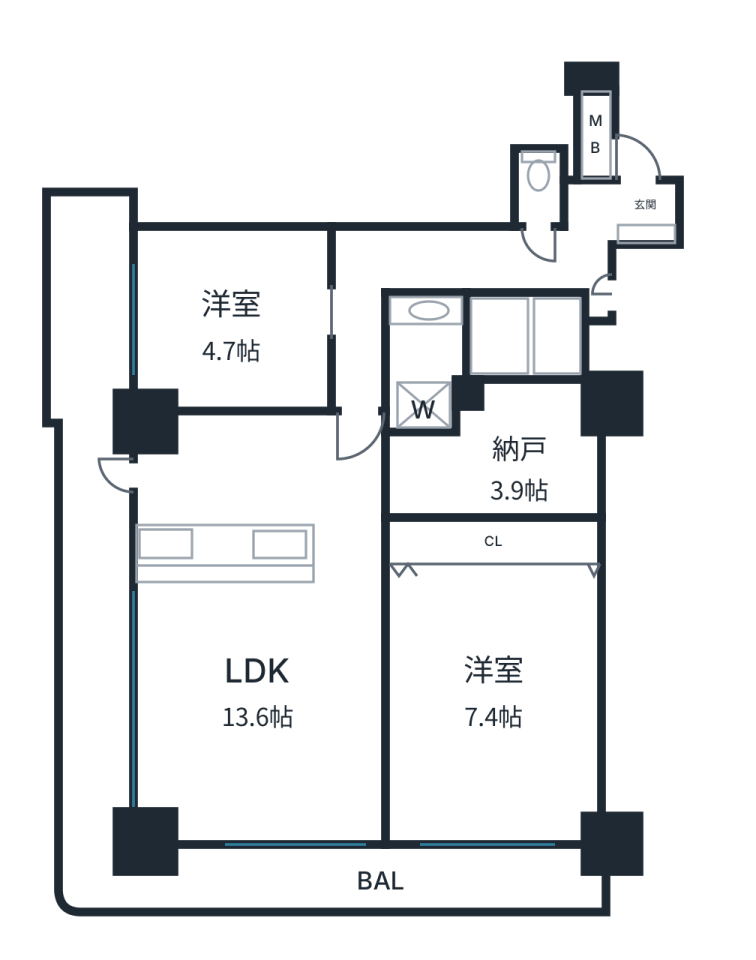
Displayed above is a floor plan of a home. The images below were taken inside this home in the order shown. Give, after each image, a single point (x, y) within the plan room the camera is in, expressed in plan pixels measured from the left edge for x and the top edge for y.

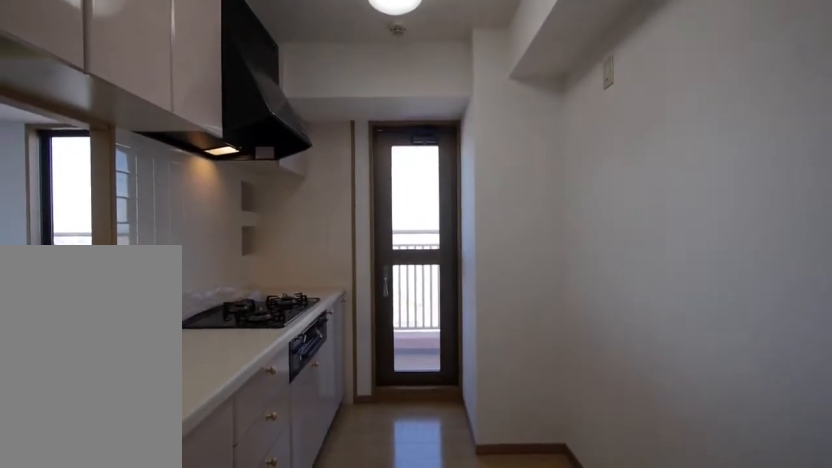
(261, 489)
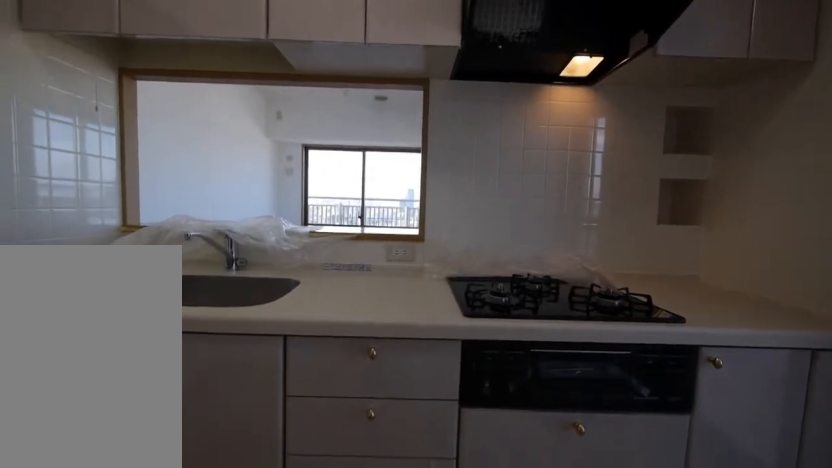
(261, 489)
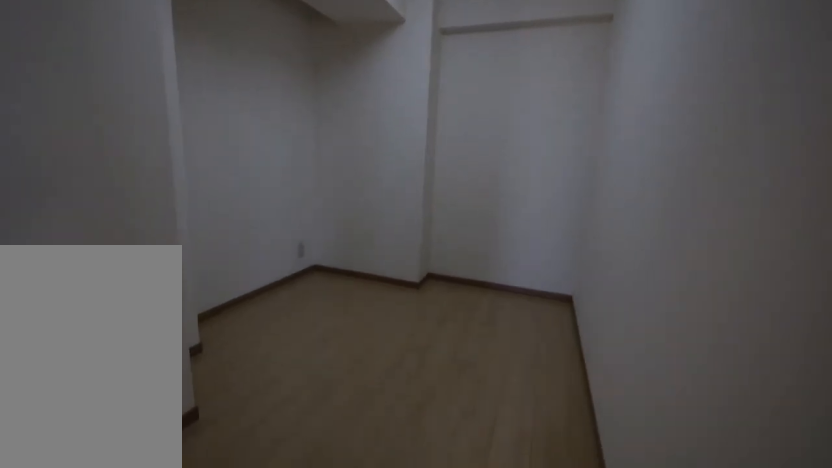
(472, 488)
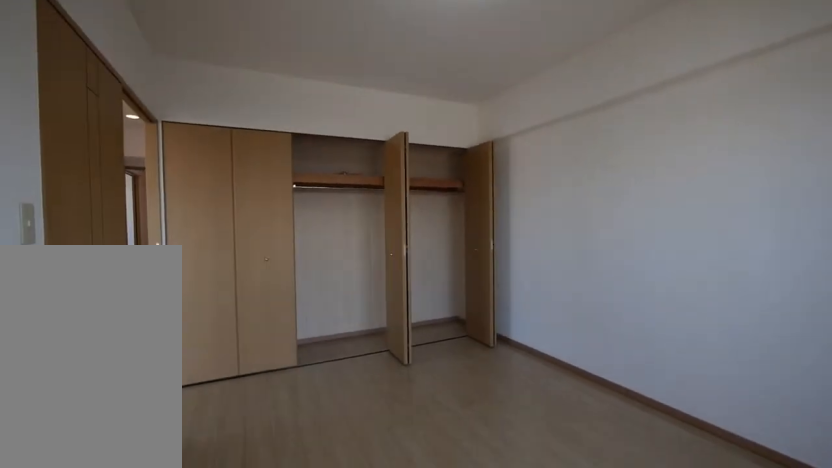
(472, 687)
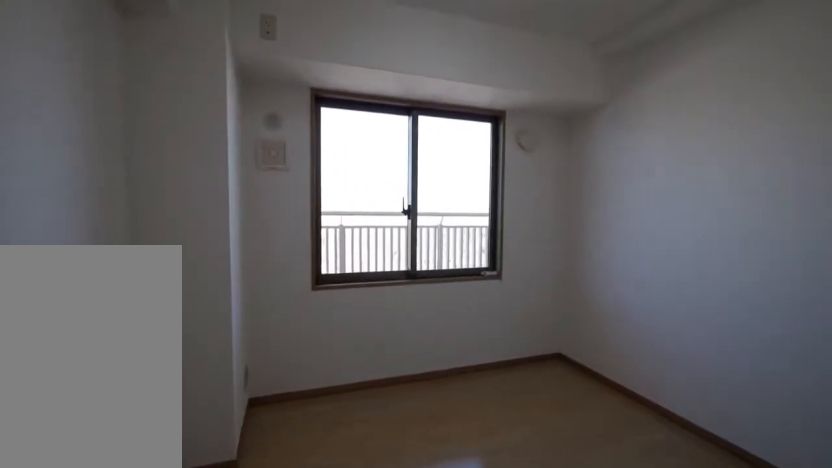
(261, 330)
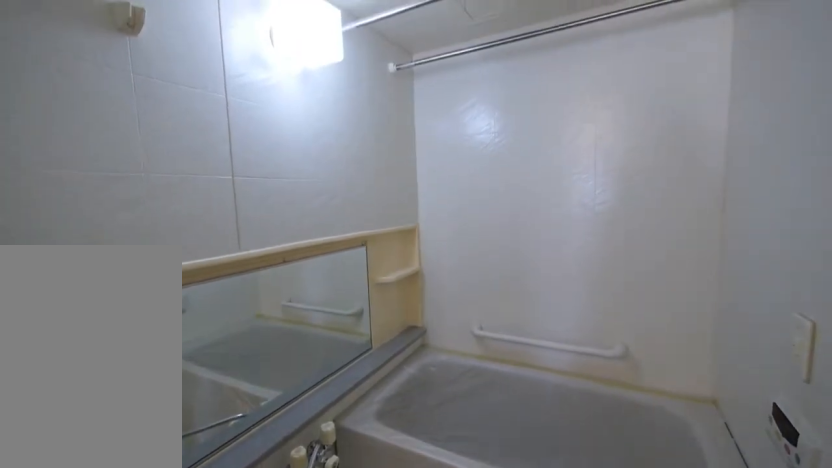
(473, 322)
